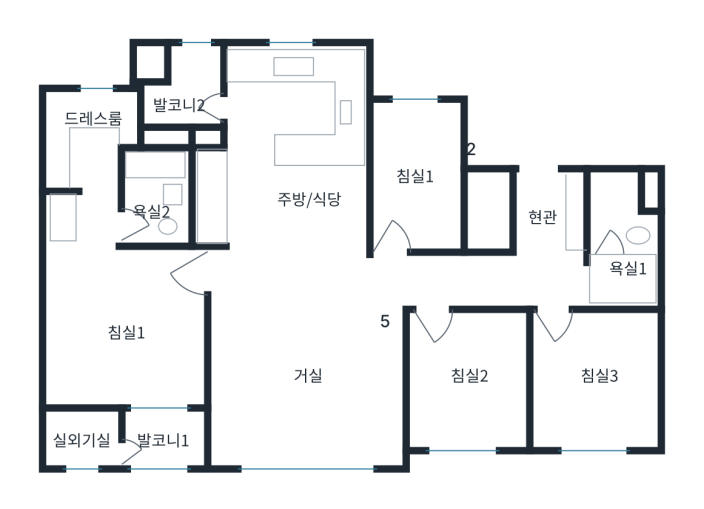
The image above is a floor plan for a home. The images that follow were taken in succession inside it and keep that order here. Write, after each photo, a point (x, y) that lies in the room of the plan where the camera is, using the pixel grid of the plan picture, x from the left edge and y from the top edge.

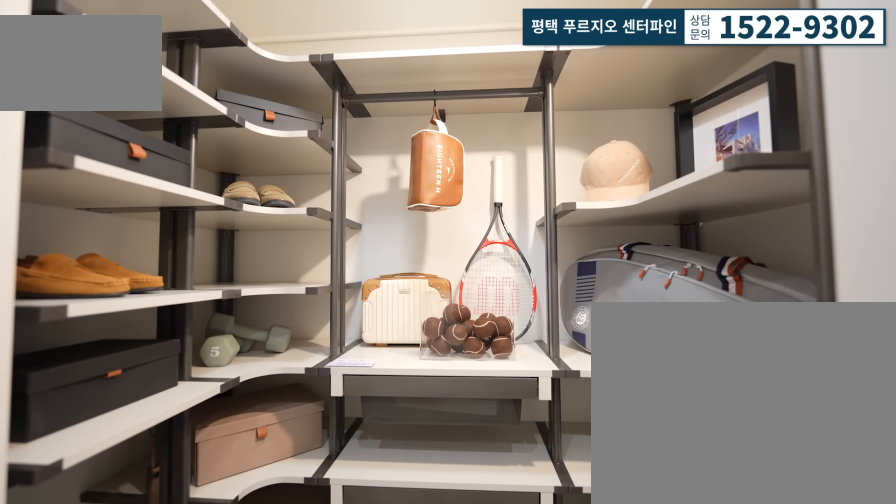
(532, 209)
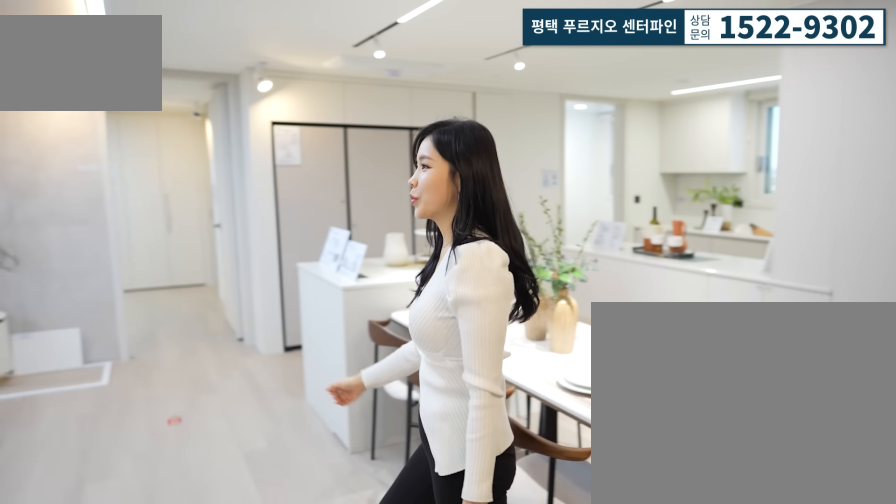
(301, 392)
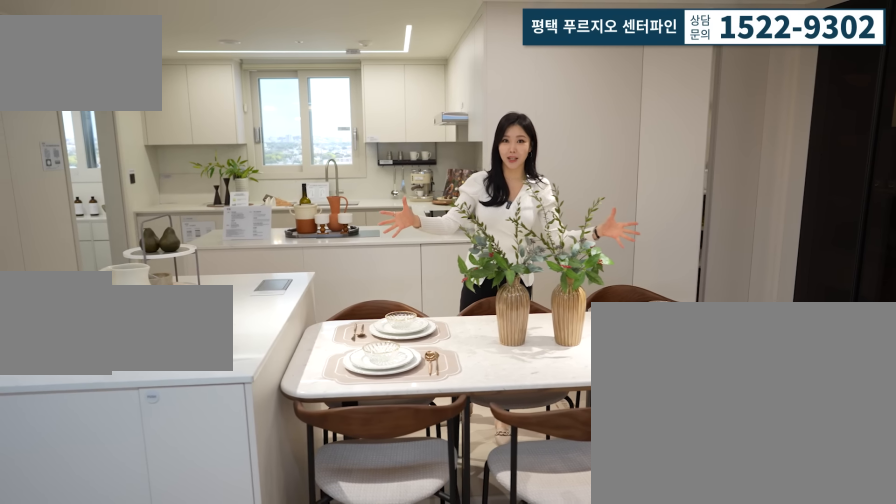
(302, 170)
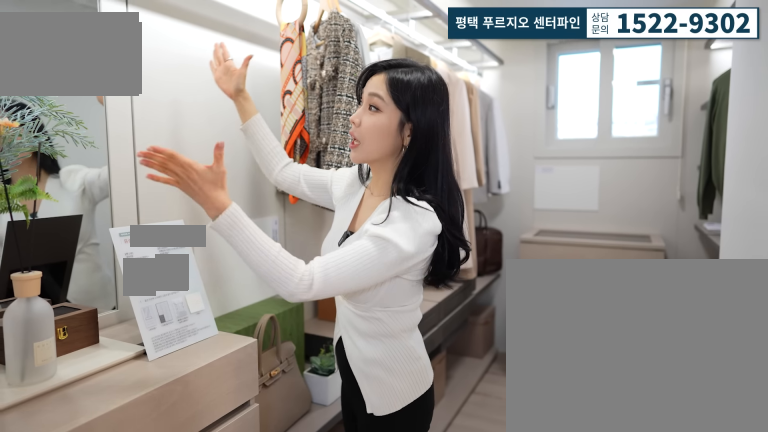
(81, 146)
